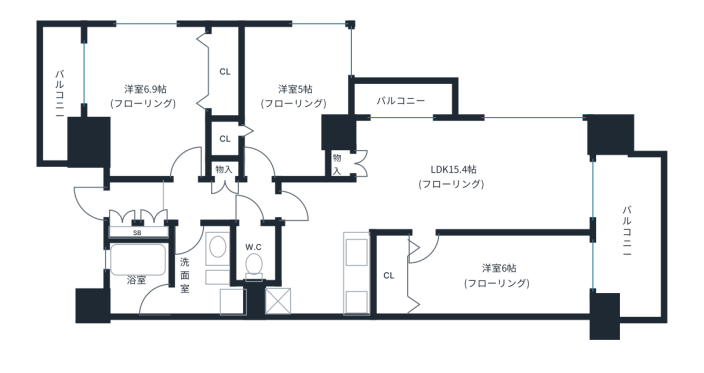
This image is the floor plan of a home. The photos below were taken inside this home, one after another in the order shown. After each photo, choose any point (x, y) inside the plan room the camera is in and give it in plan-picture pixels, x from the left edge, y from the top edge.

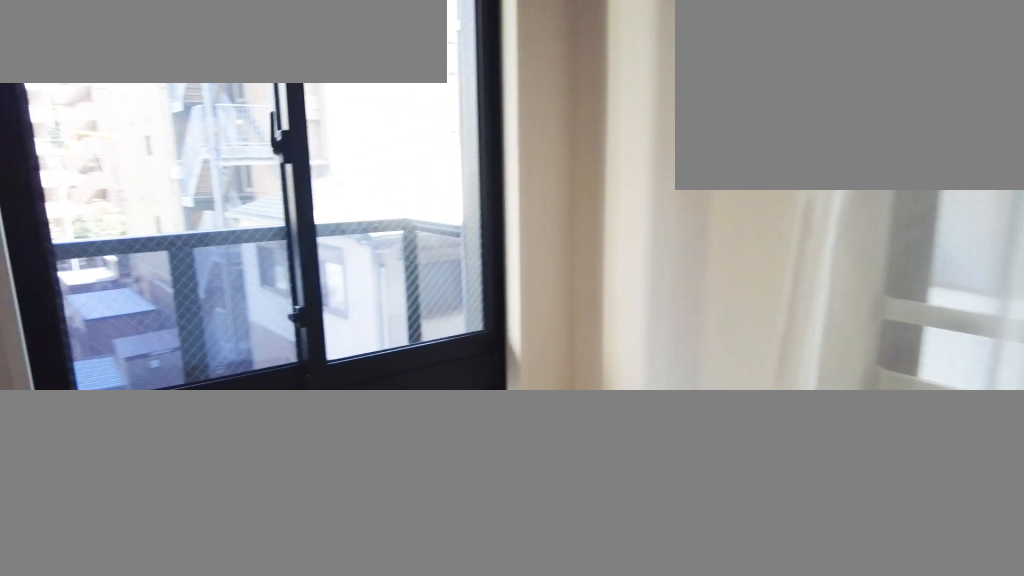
(146, 94)
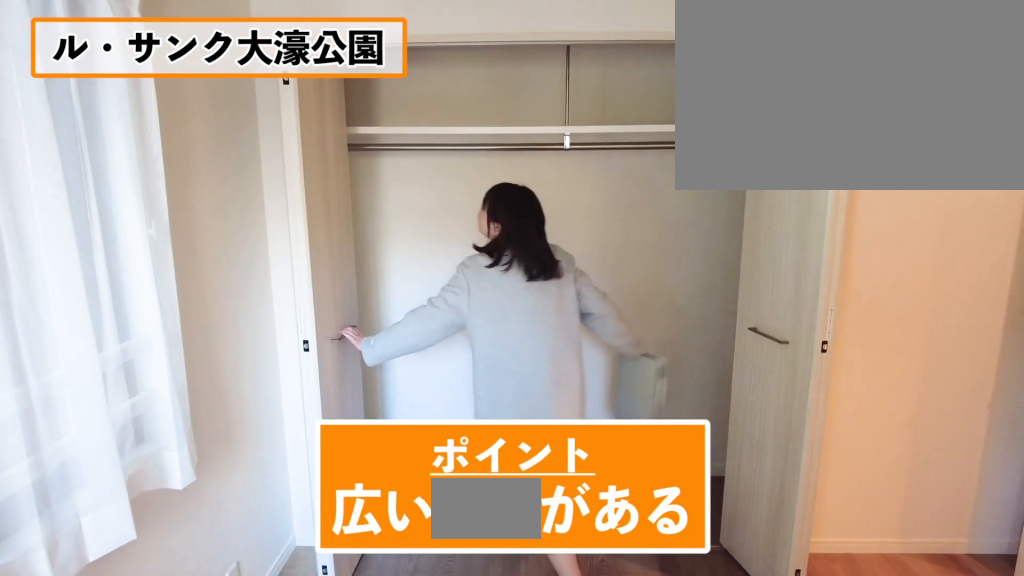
(146, 94)
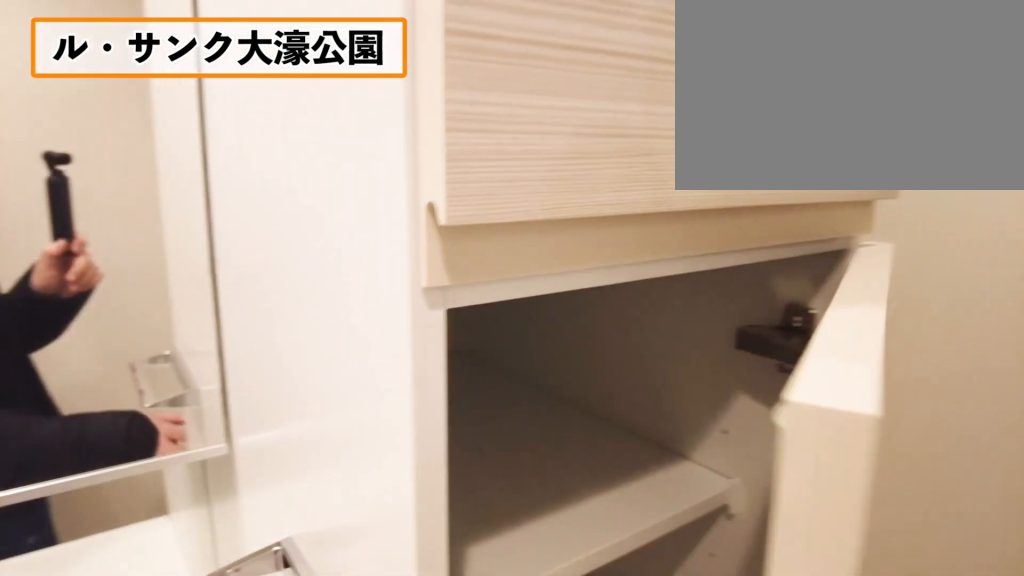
(195, 259)
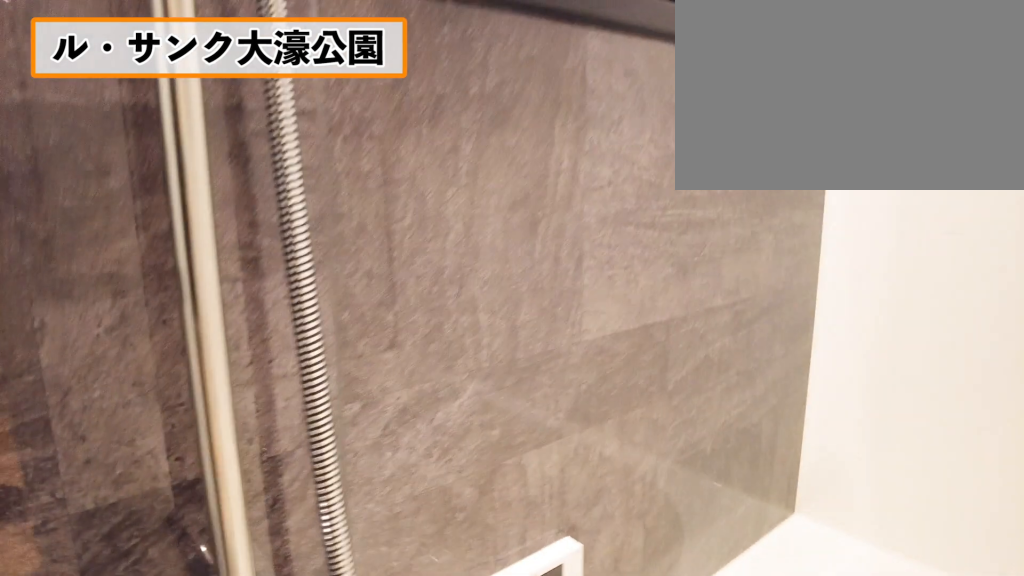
(150, 283)
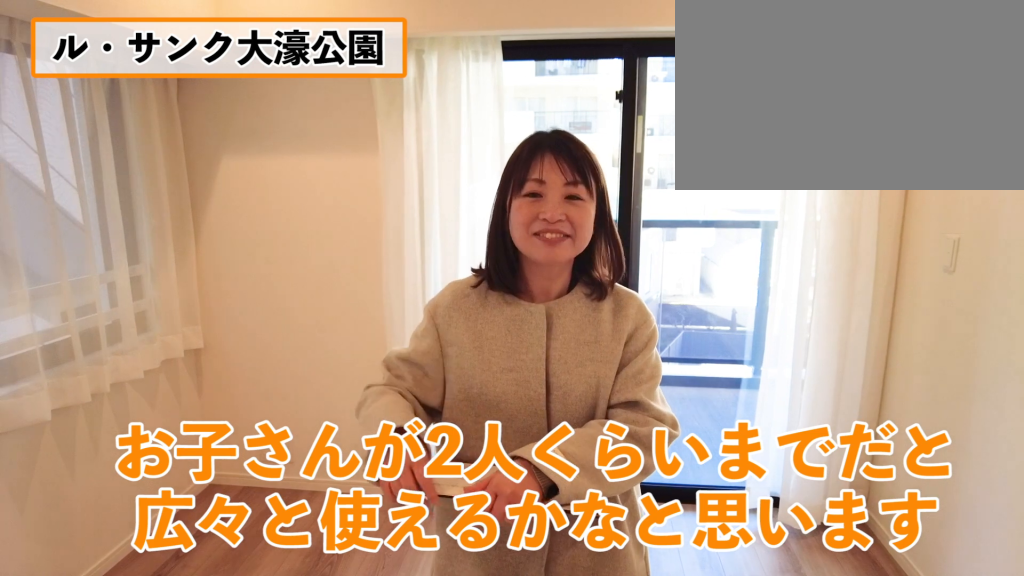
(462, 180)
